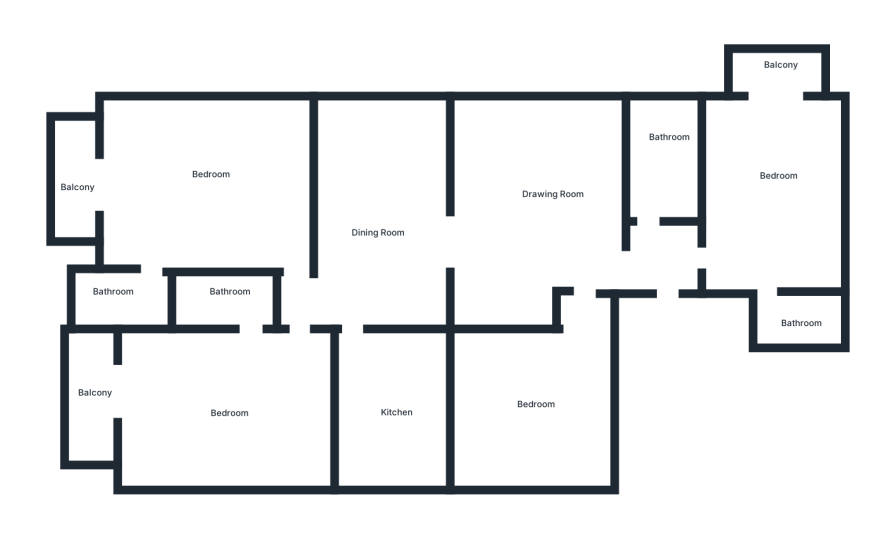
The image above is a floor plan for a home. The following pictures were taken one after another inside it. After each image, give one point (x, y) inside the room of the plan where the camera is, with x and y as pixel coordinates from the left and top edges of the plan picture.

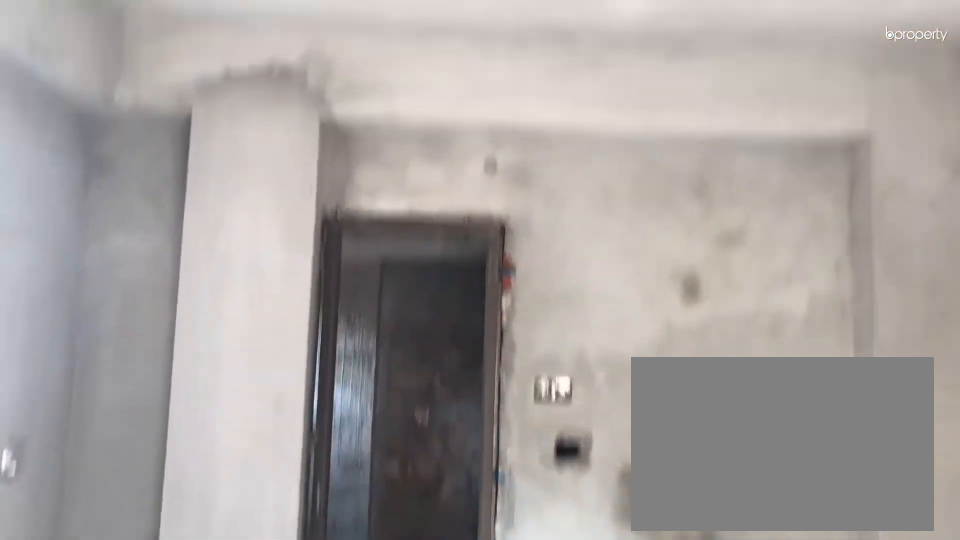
(779, 186)
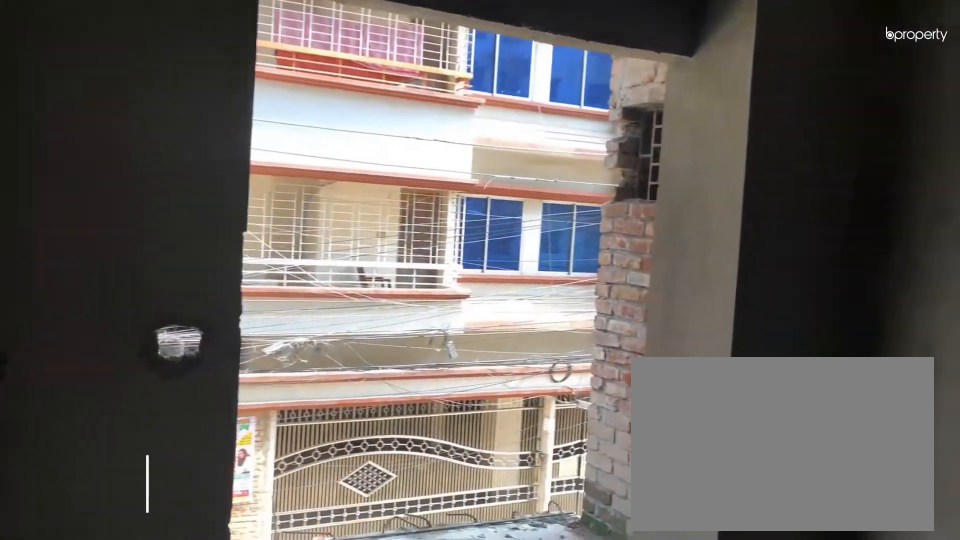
(206, 417)
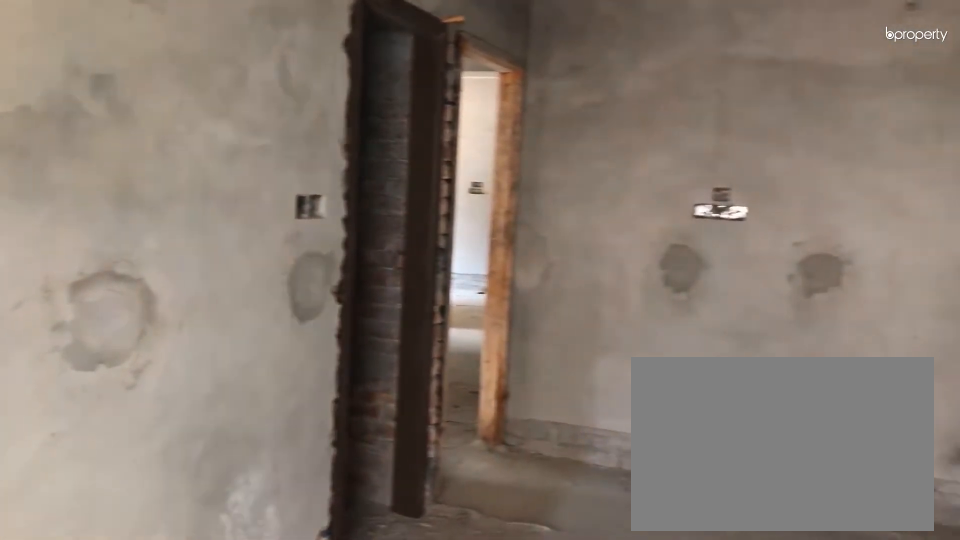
(206, 417)
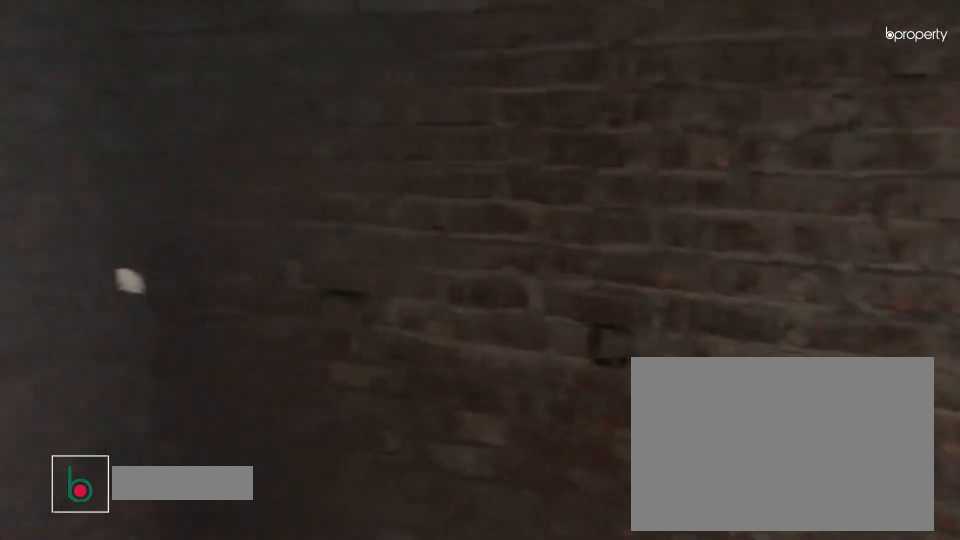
(230, 302)
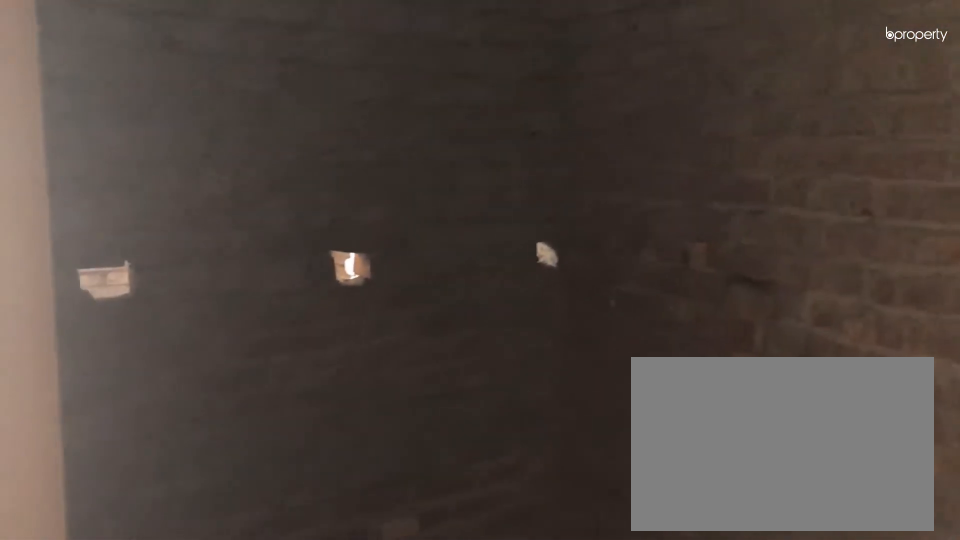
(230, 302)
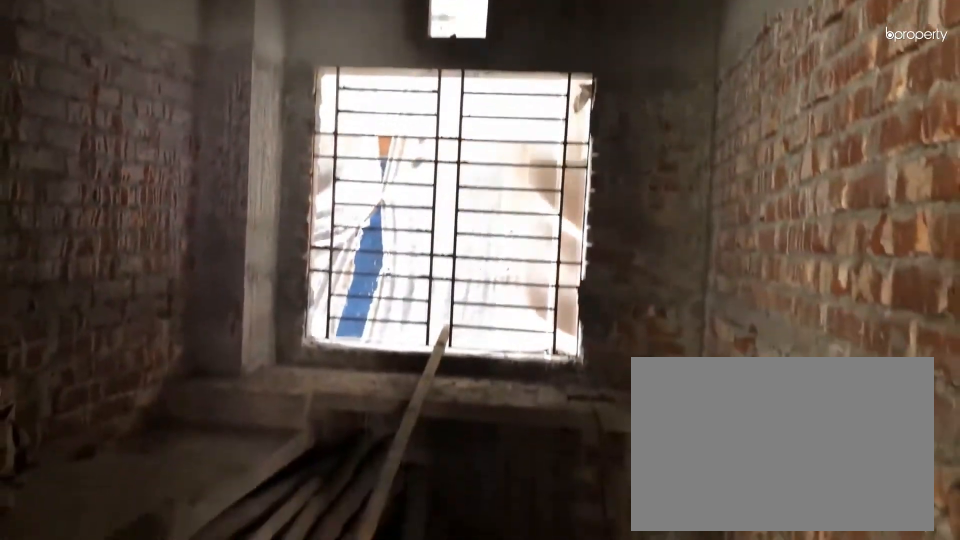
(392, 406)
